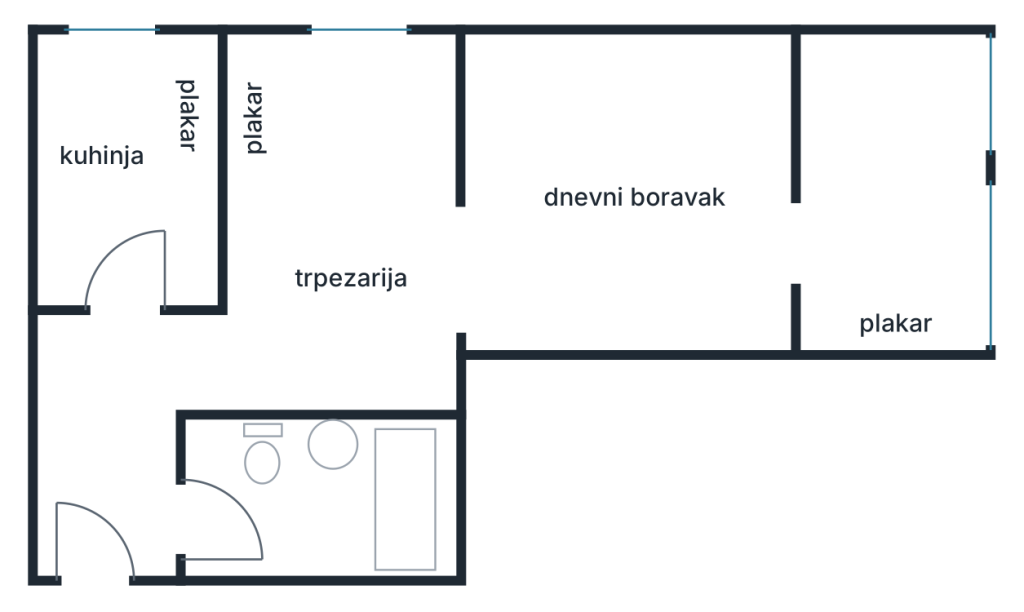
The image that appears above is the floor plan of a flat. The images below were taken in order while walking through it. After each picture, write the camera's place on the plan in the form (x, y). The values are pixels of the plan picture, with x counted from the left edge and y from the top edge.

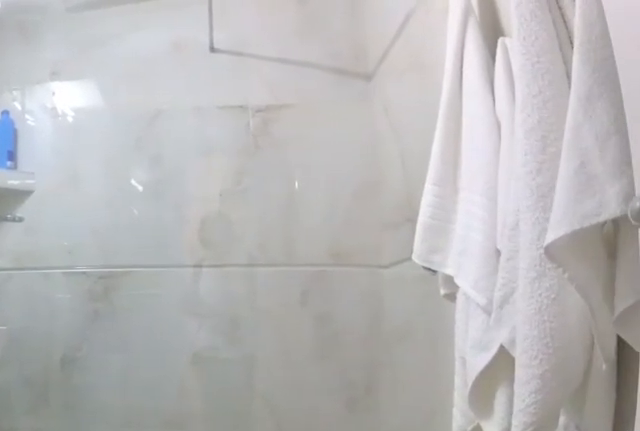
(202, 531)
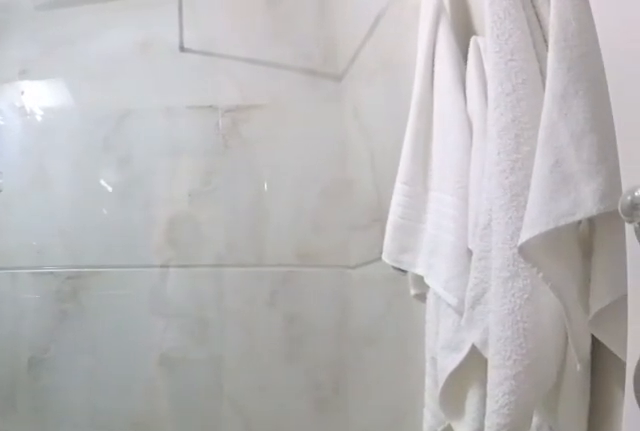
(207, 531)
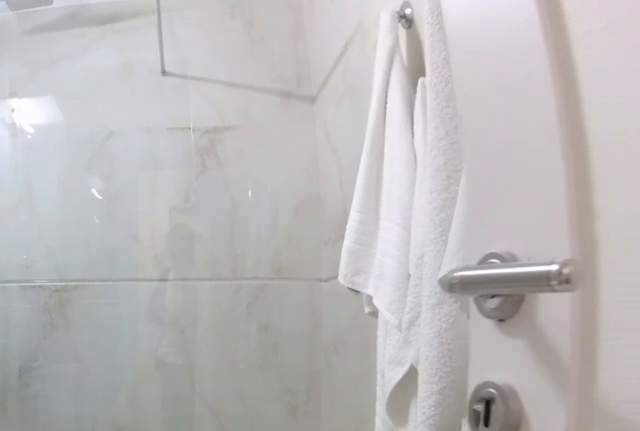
(192, 531)
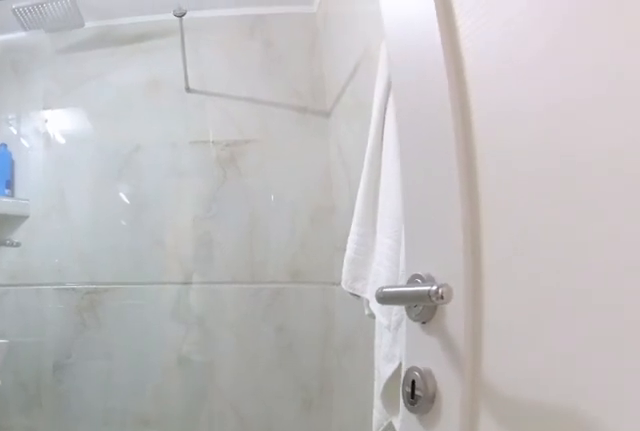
(174, 531)
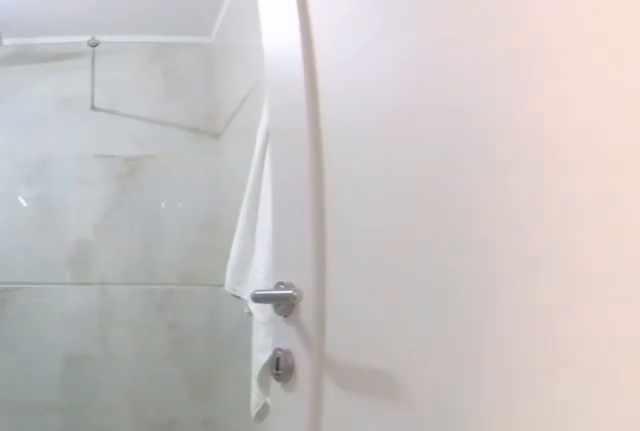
(157, 530)
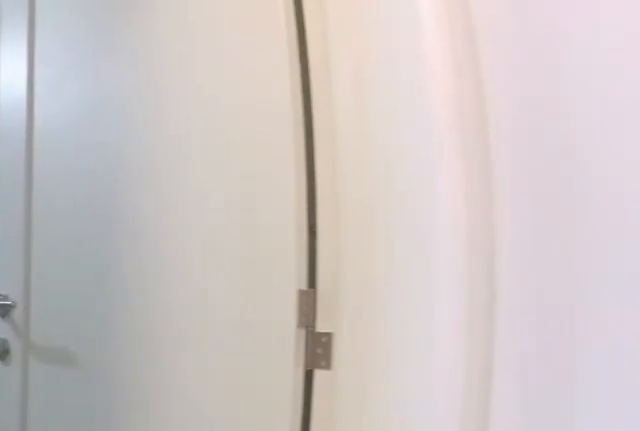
(131, 511)
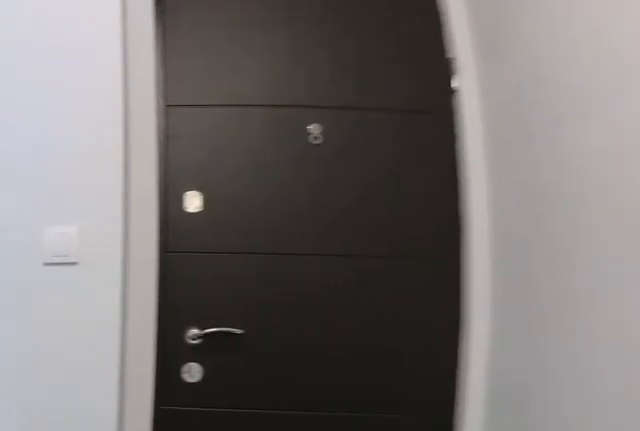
(120, 481)
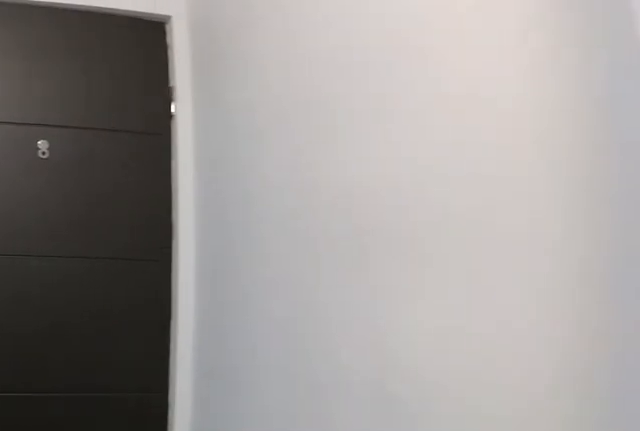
(119, 471)
